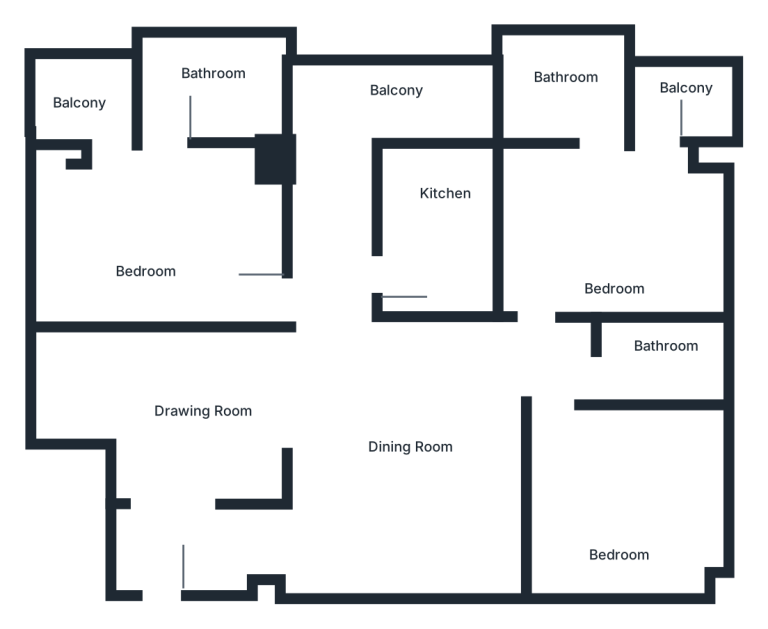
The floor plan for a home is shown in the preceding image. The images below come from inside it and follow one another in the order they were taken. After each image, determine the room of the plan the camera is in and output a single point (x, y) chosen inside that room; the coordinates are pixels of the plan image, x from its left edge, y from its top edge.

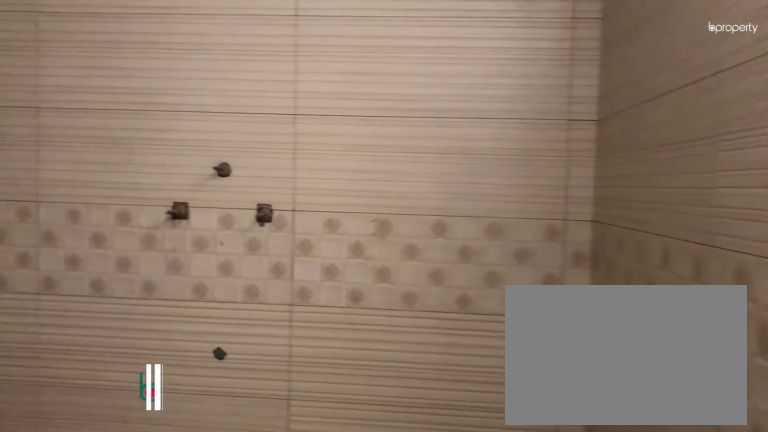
(551, 96)
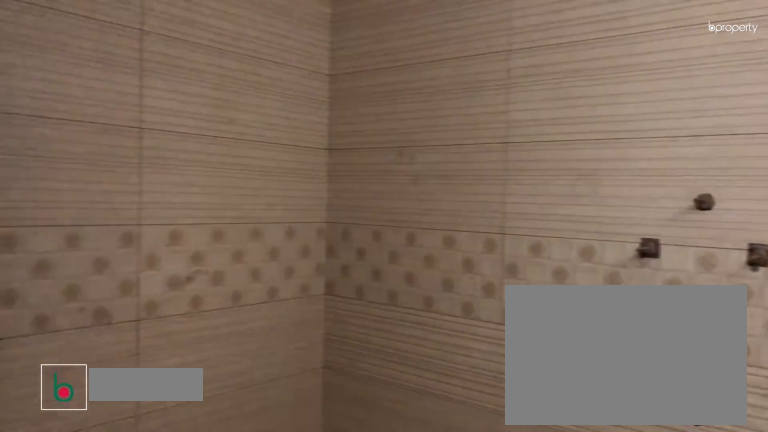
(551, 96)
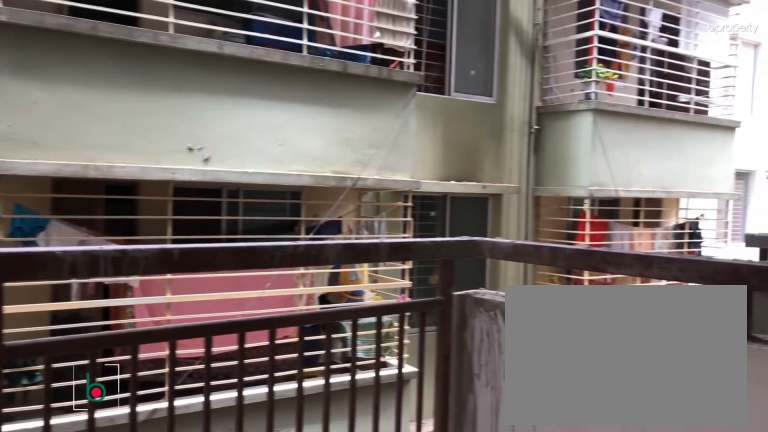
(673, 99)
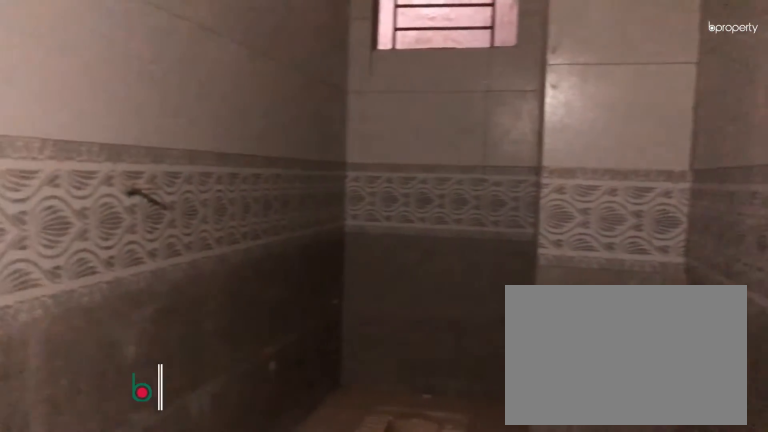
(654, 353)
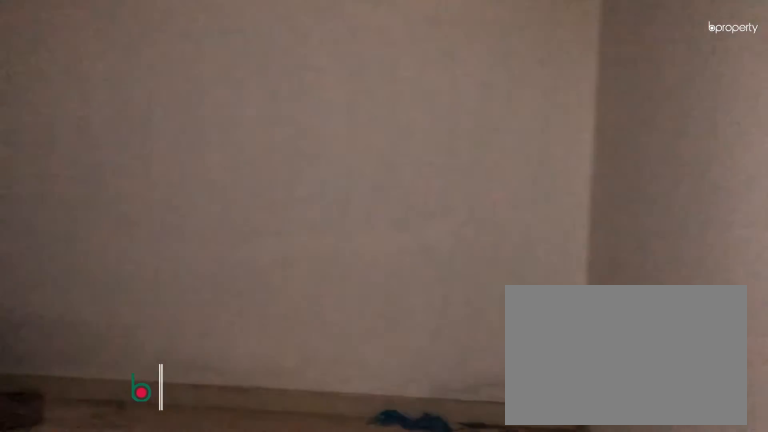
(620, 506)
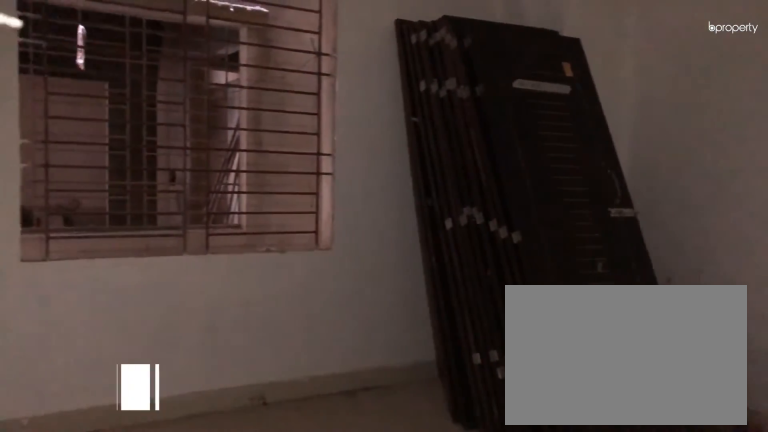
(620, 506)
